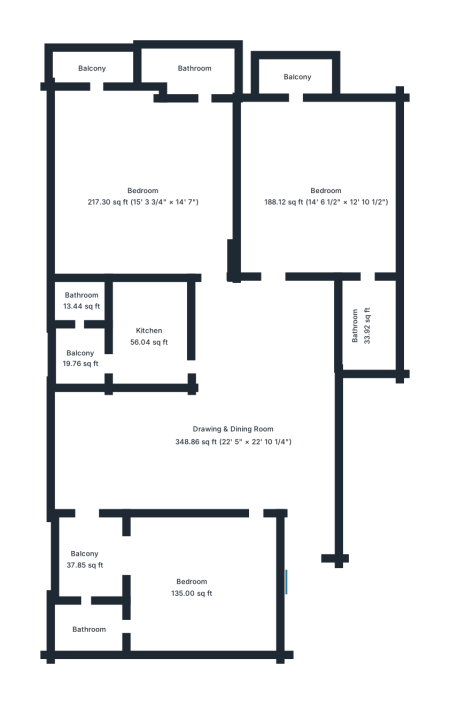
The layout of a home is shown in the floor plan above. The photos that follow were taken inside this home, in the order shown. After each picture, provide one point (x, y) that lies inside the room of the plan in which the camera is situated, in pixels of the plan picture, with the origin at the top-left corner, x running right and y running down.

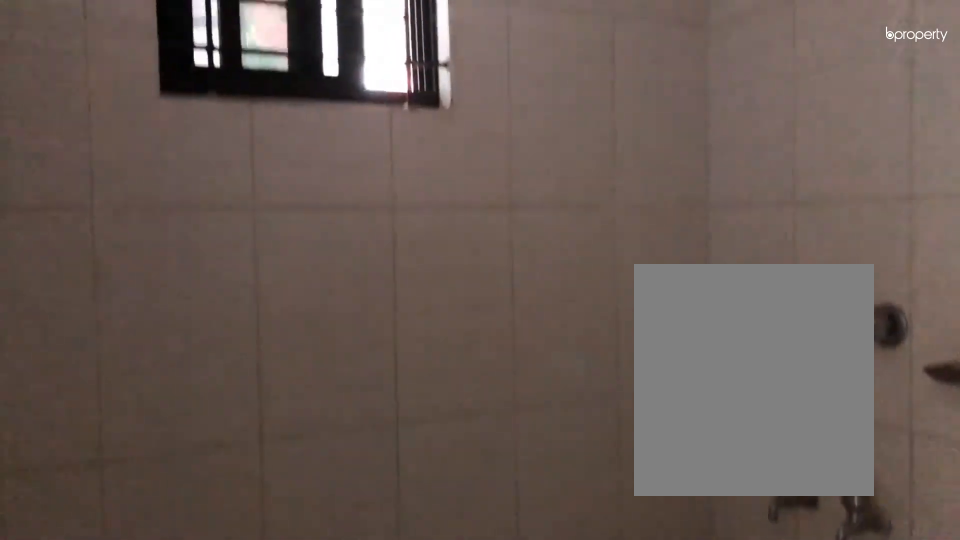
(195, 77)
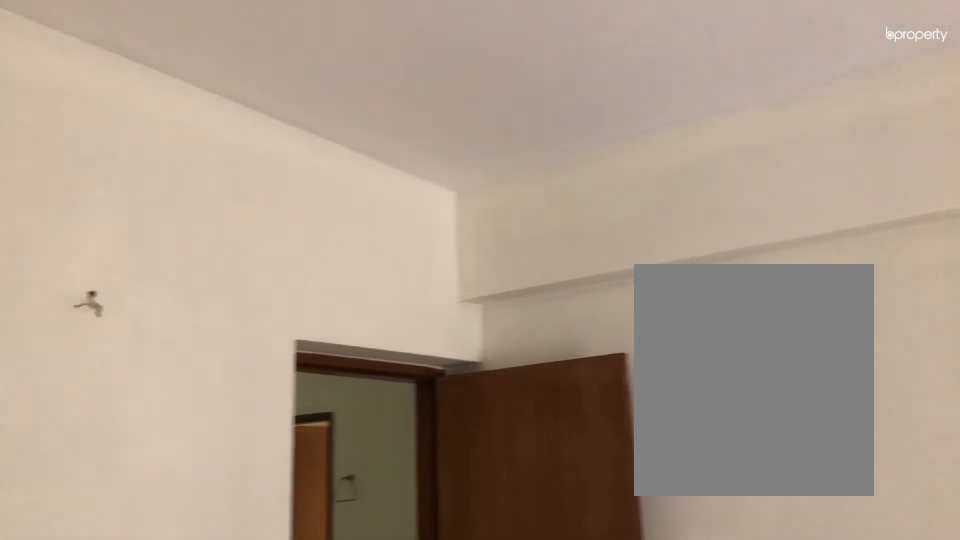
(325, 195)
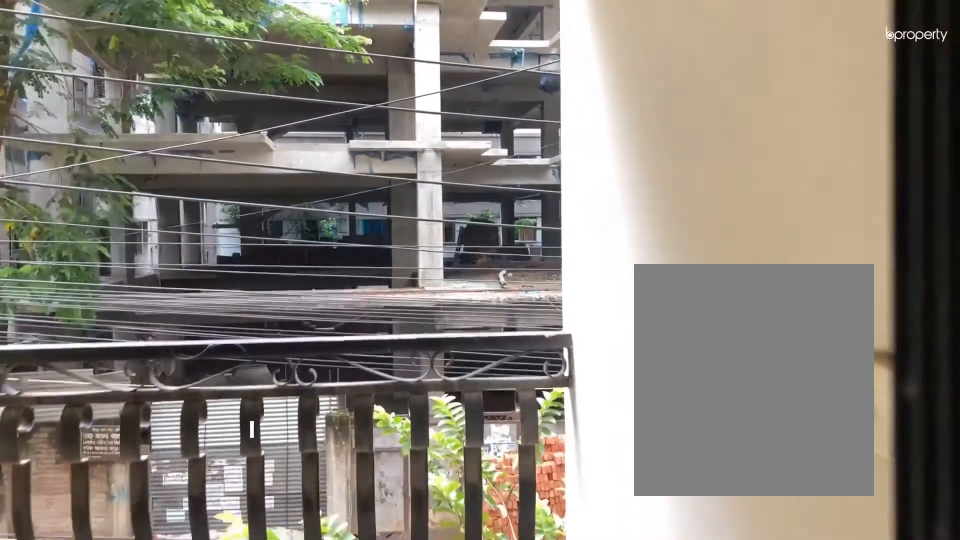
(300, 77)
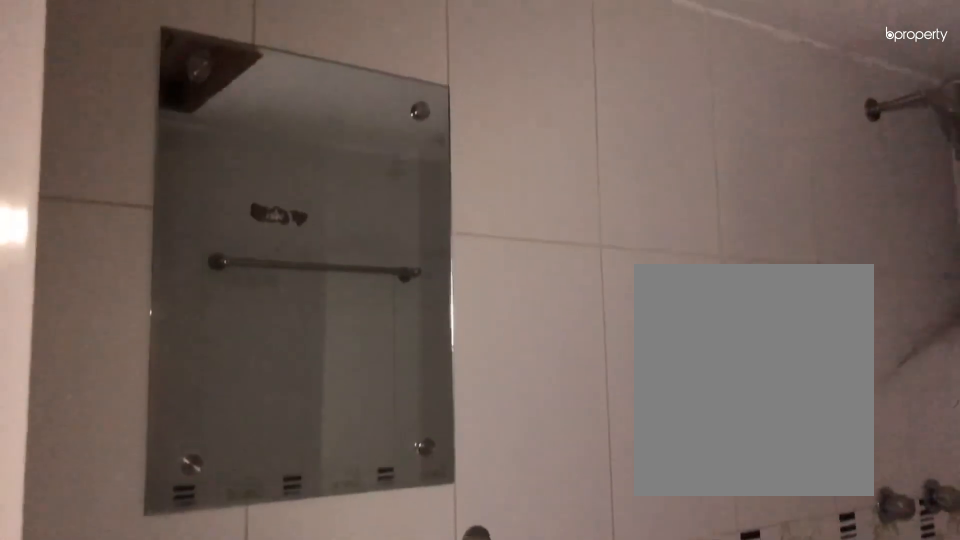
(368, 327)
